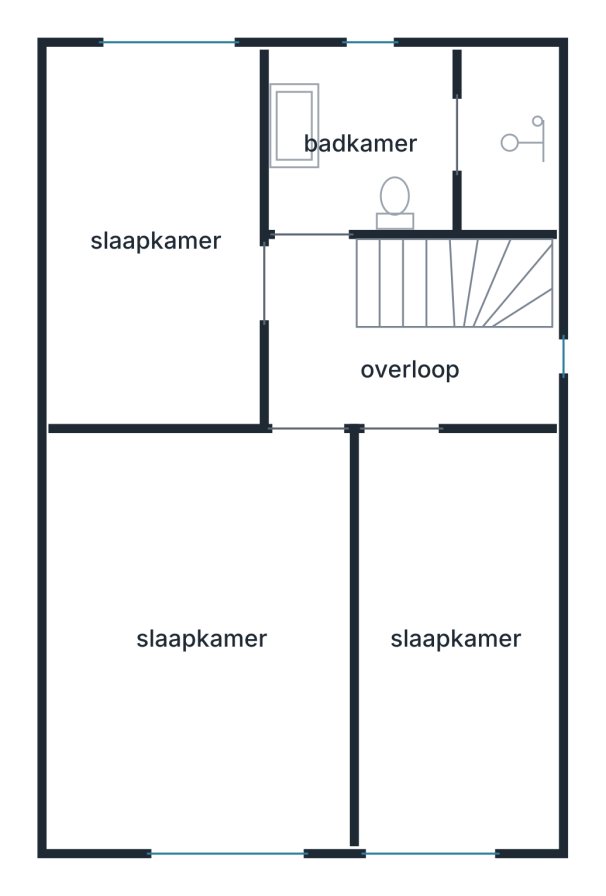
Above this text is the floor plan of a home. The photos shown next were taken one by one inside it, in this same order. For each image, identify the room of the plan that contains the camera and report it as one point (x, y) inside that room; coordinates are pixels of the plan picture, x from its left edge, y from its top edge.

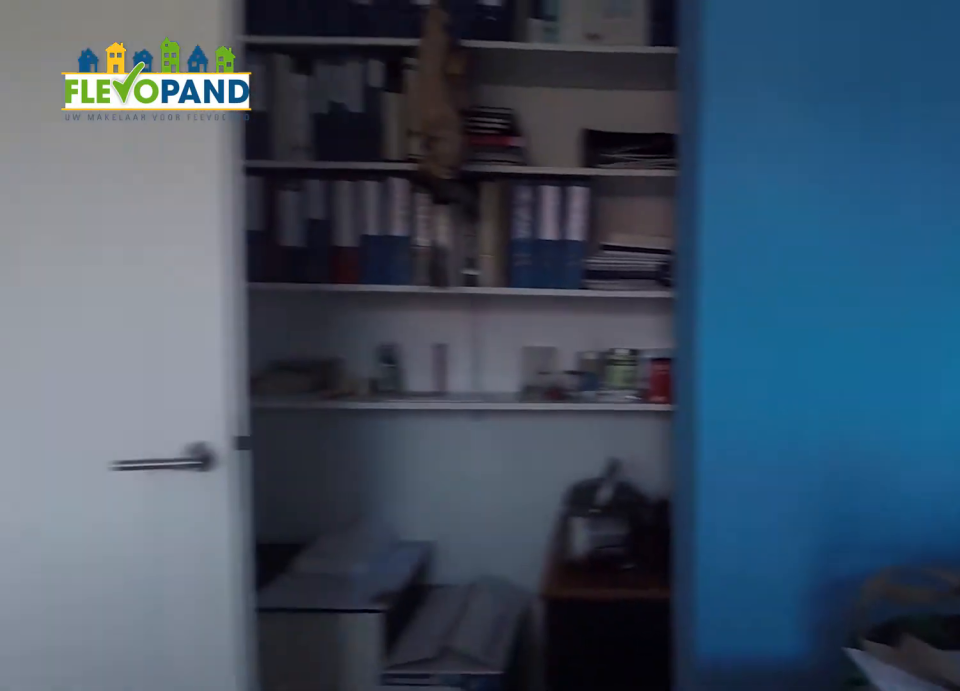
(155, 235)
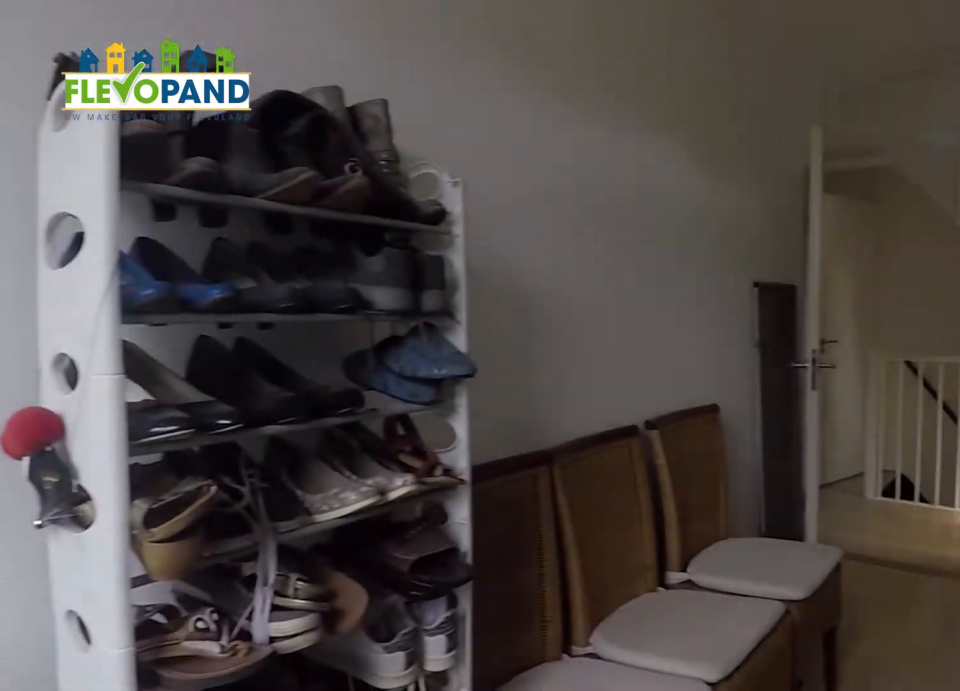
(456, 639)
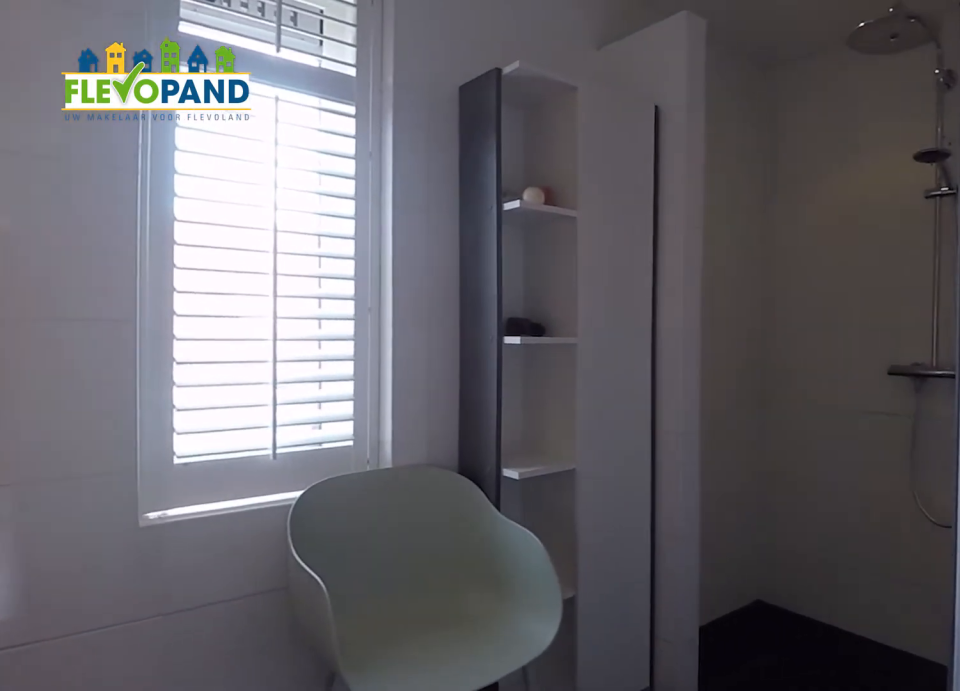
(293, 125)
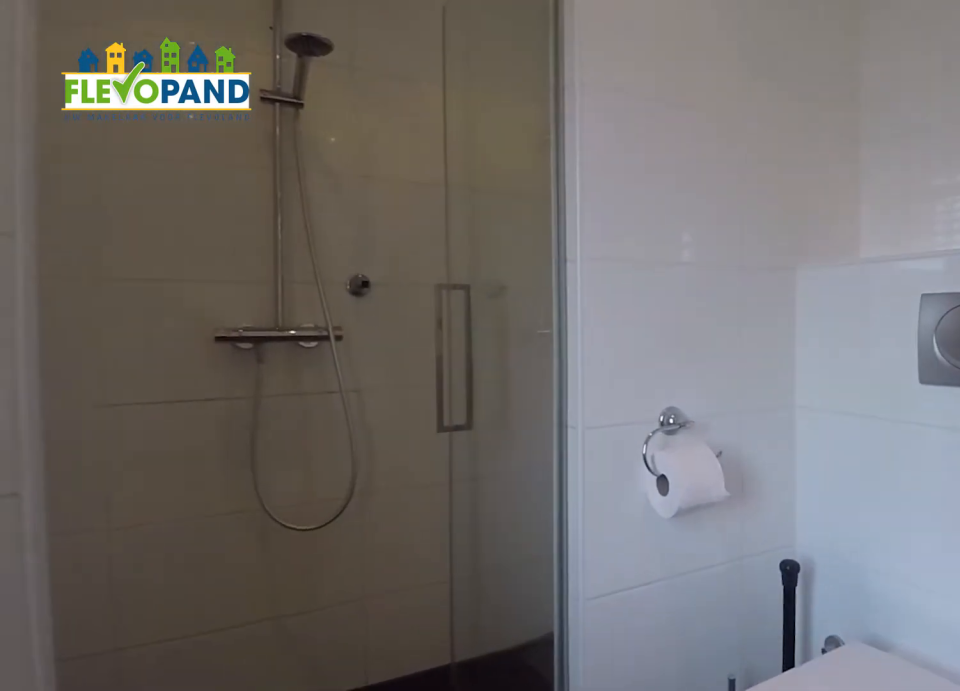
(293, 125)
